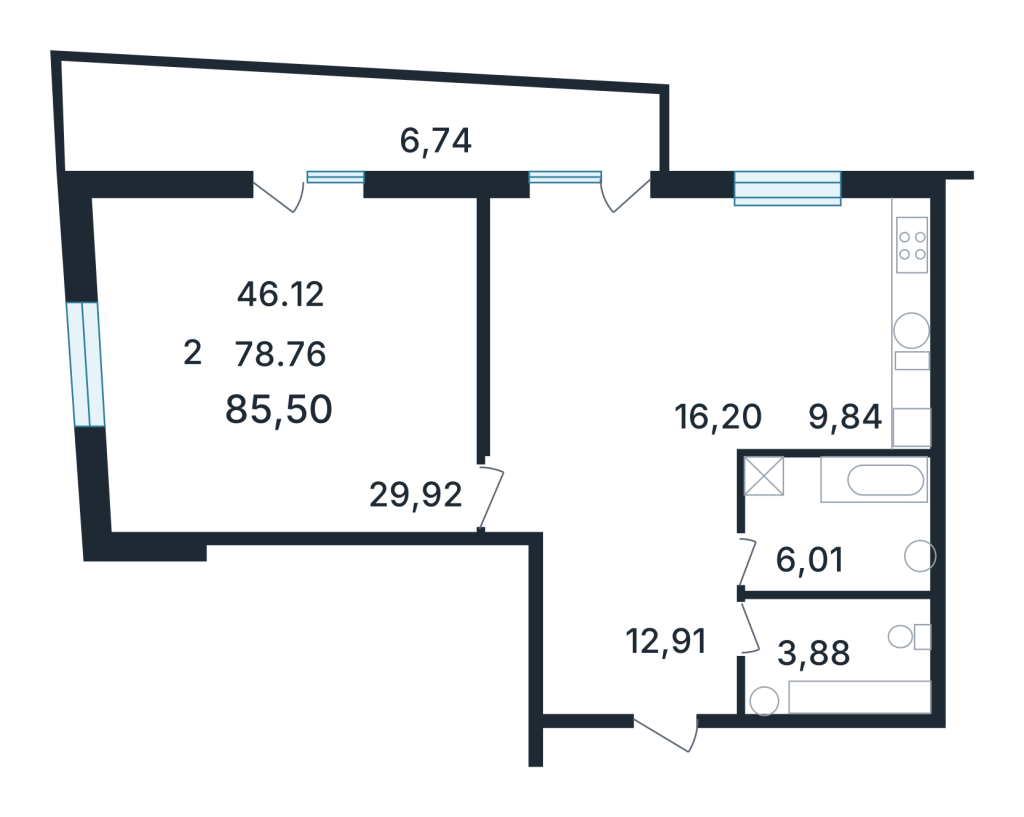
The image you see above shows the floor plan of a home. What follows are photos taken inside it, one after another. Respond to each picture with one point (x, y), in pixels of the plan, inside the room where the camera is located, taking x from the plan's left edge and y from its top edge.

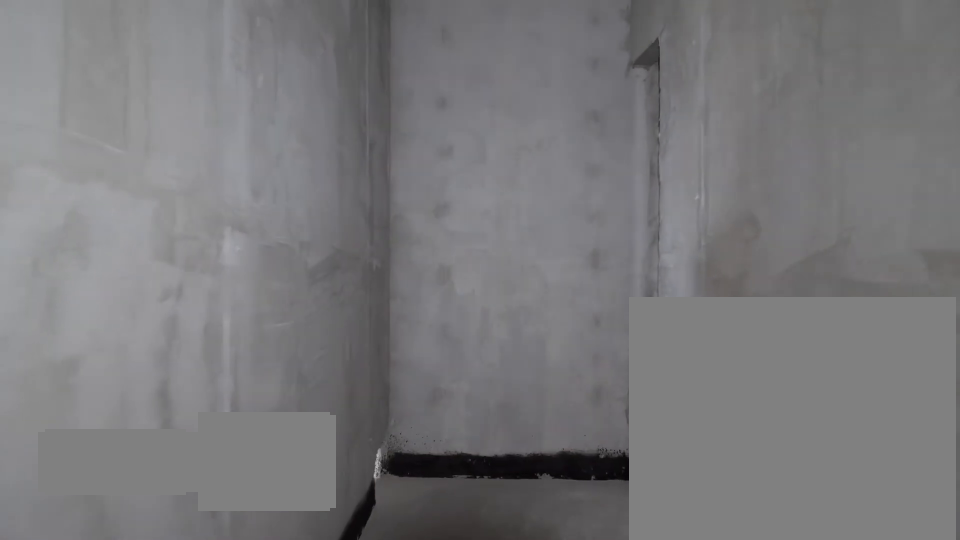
(829, 644)
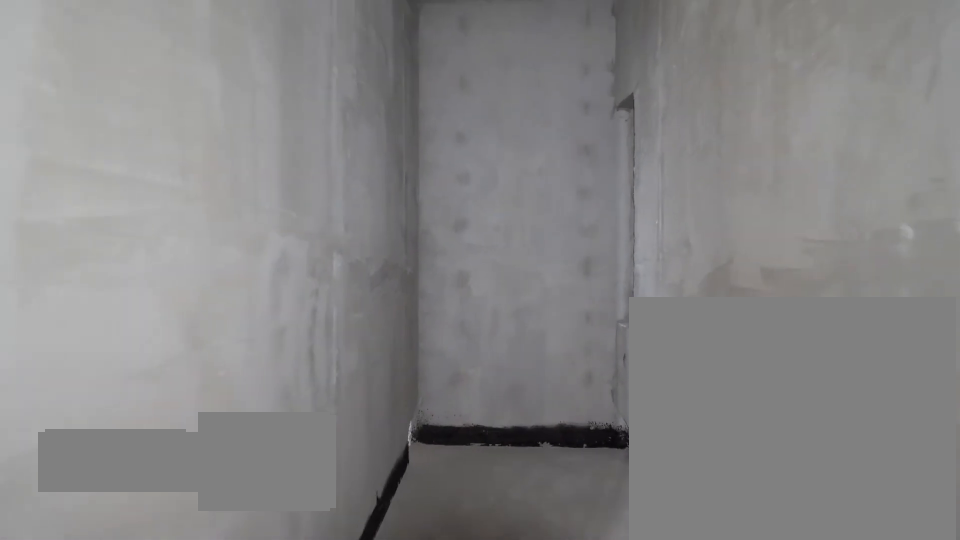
(829, 644)
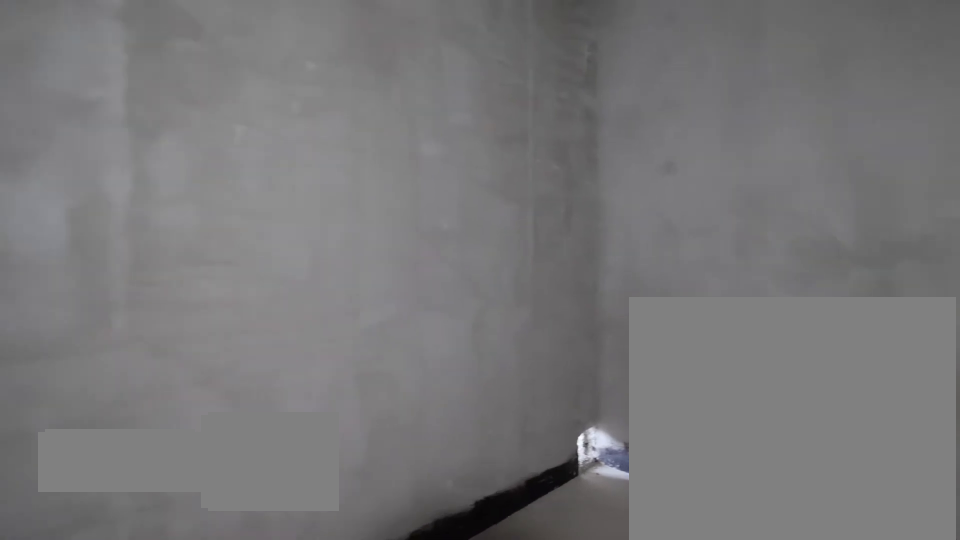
(837, 523)
